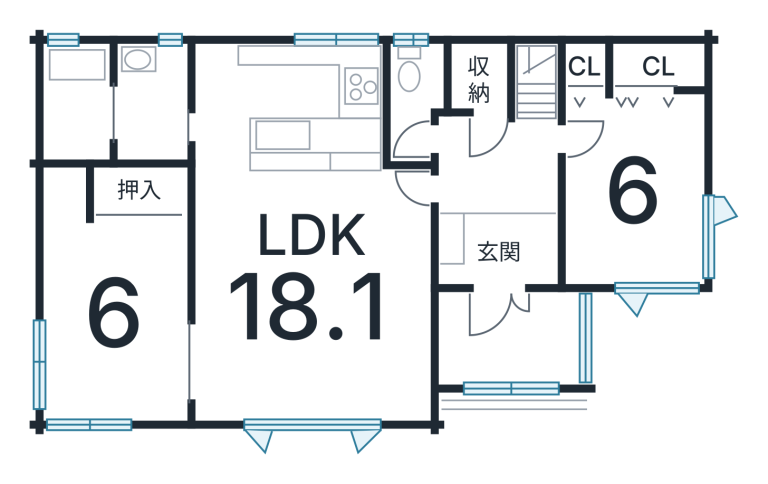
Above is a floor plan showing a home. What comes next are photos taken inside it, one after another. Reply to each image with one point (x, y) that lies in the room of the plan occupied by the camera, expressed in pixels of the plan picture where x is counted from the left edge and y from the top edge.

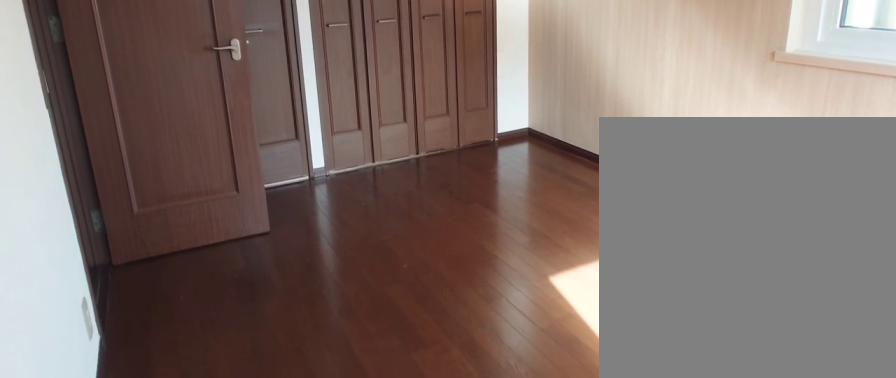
(621, 217)
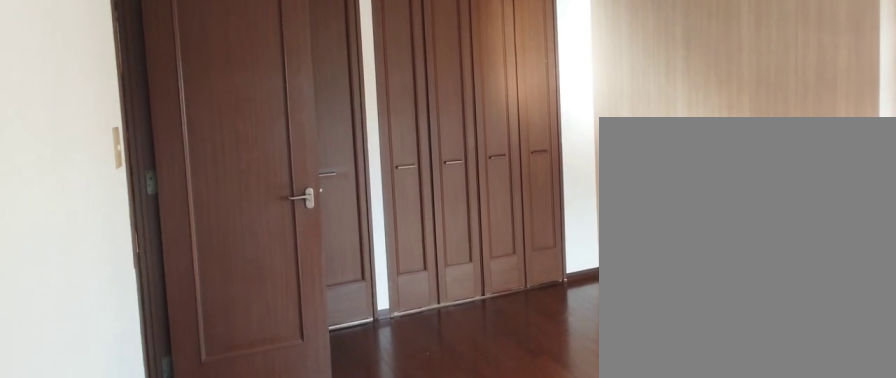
(621, 217)
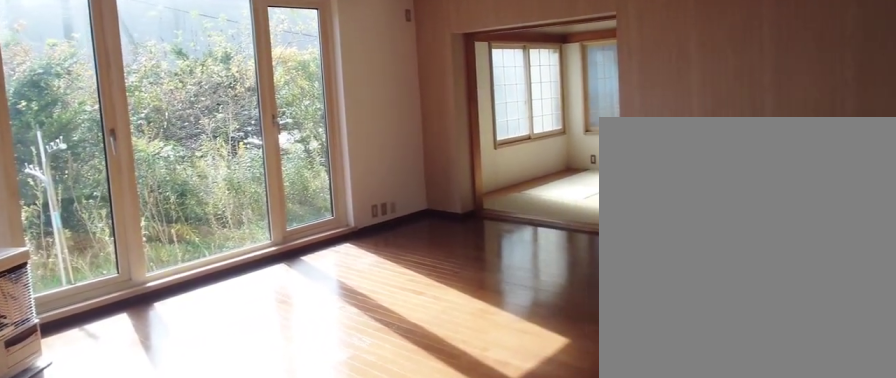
(303, 307)
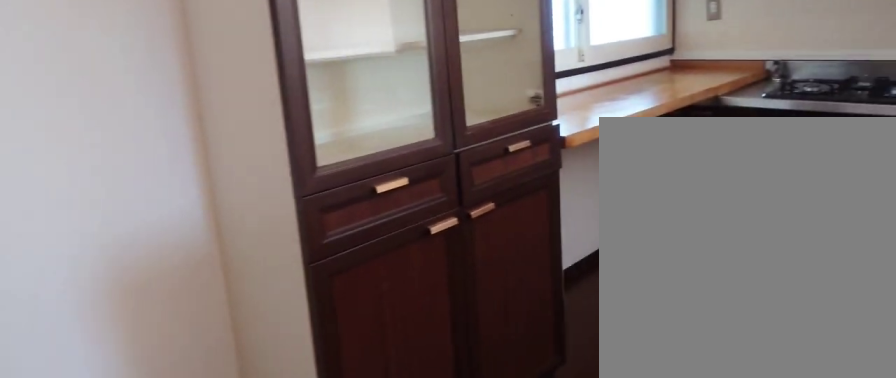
(285, 117)
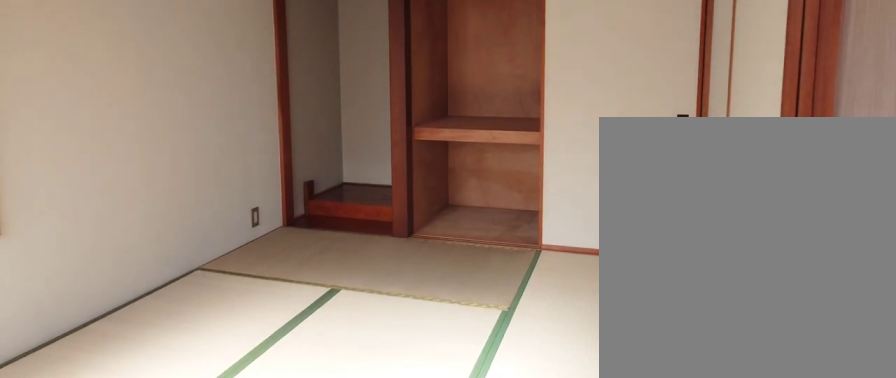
(106, 319)
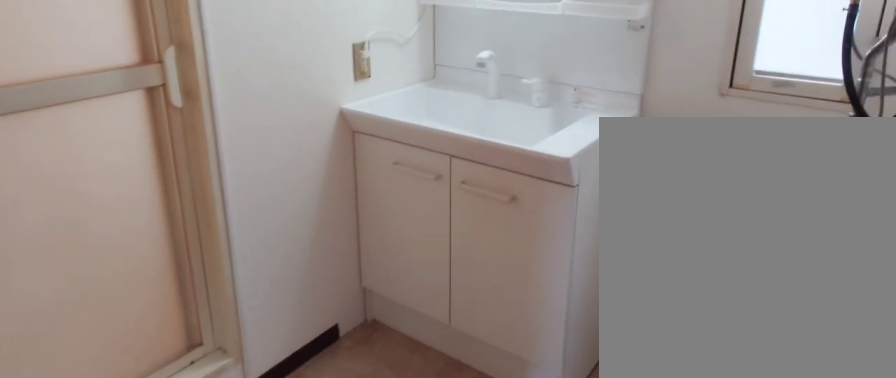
(146, 111)
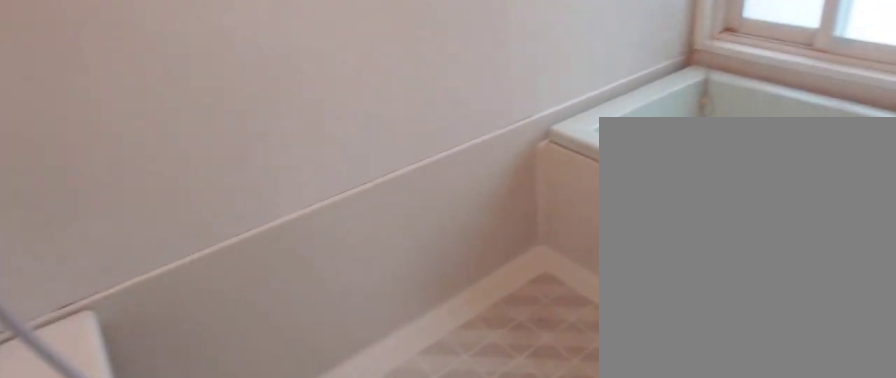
(146, 111)
